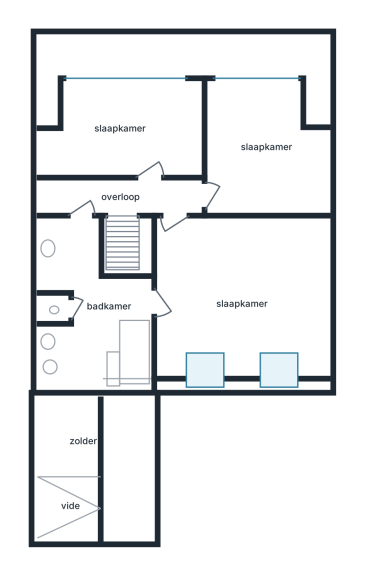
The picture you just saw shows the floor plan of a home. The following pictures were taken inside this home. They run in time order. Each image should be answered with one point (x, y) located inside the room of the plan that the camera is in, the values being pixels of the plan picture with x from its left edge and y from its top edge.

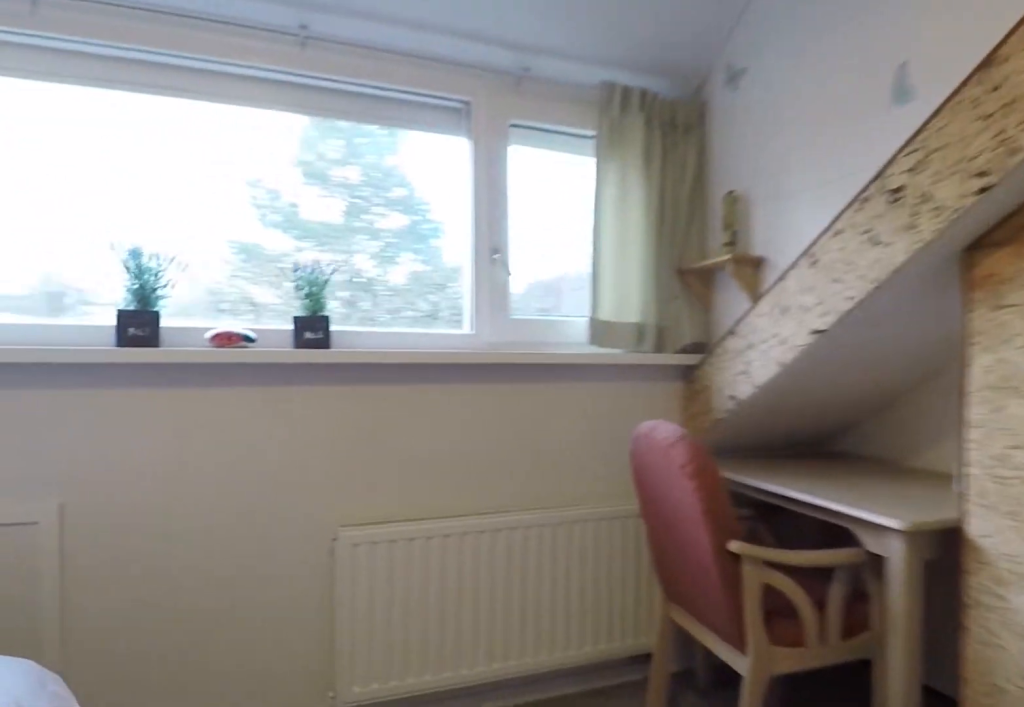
(254, 92)
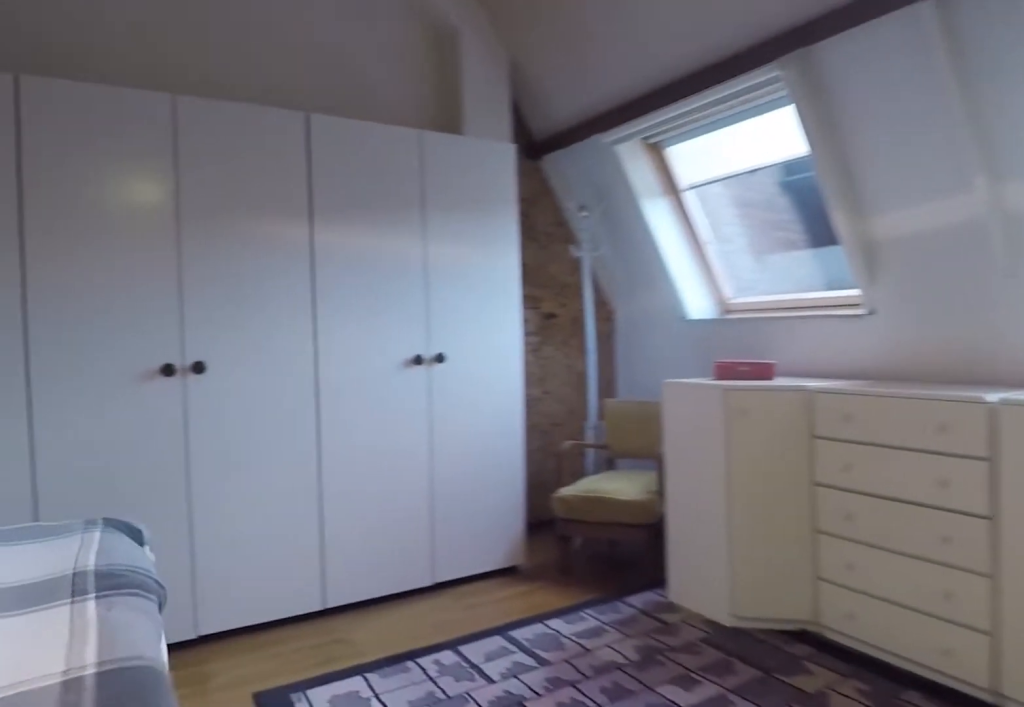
(240, 330)
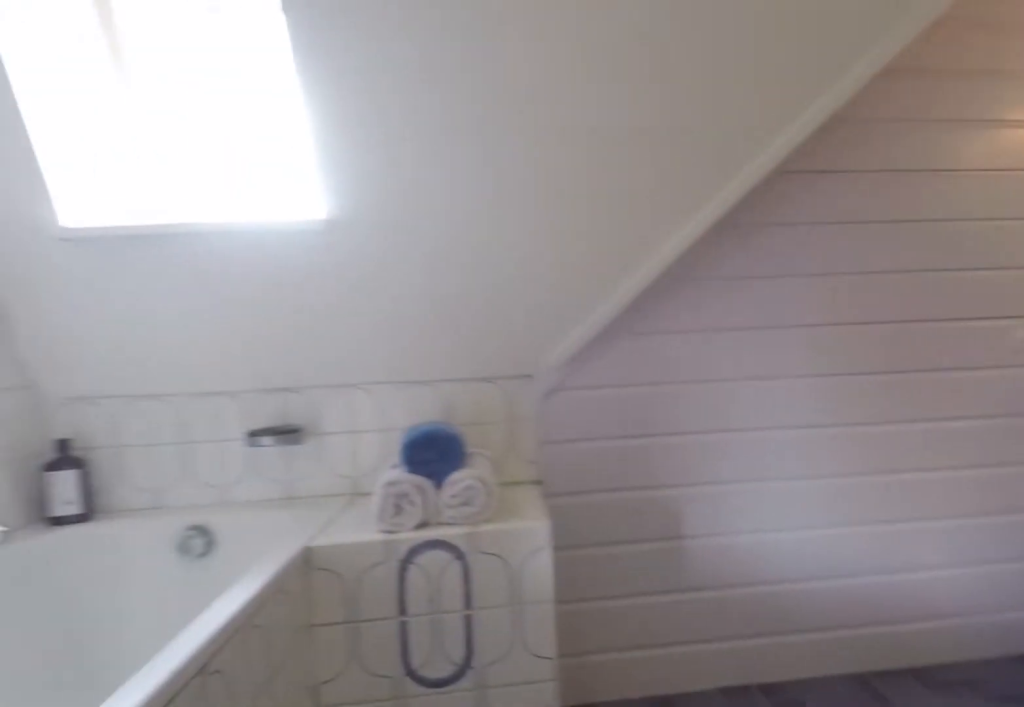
(89, 313)
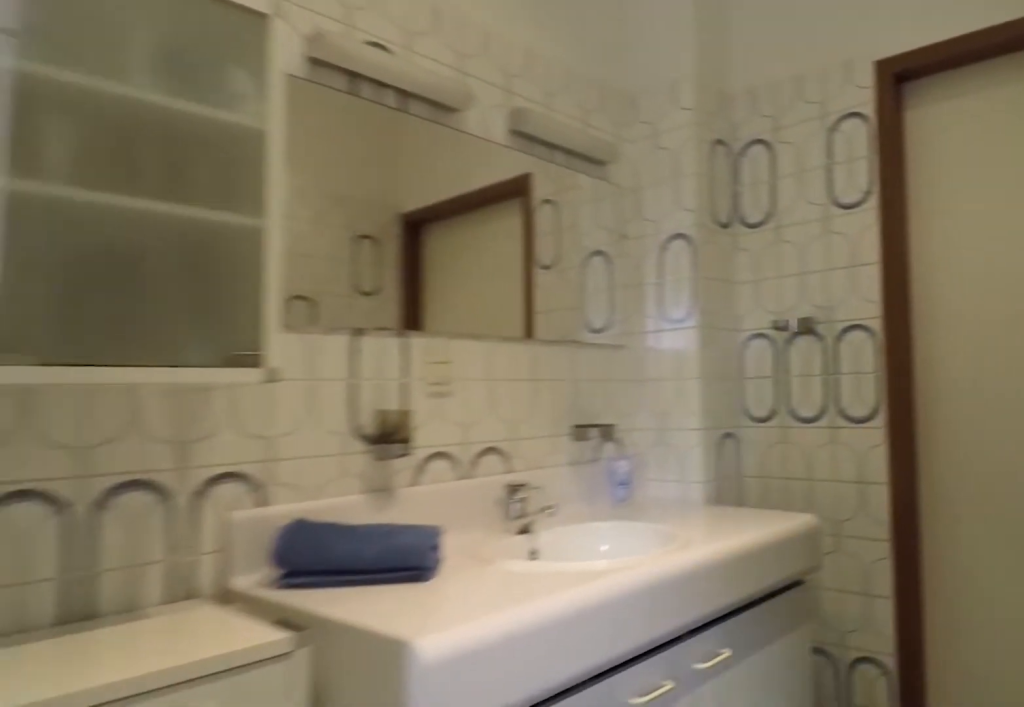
(89, 313)
